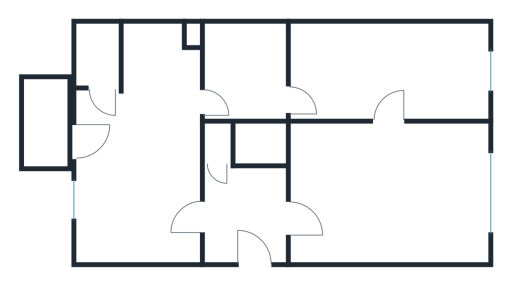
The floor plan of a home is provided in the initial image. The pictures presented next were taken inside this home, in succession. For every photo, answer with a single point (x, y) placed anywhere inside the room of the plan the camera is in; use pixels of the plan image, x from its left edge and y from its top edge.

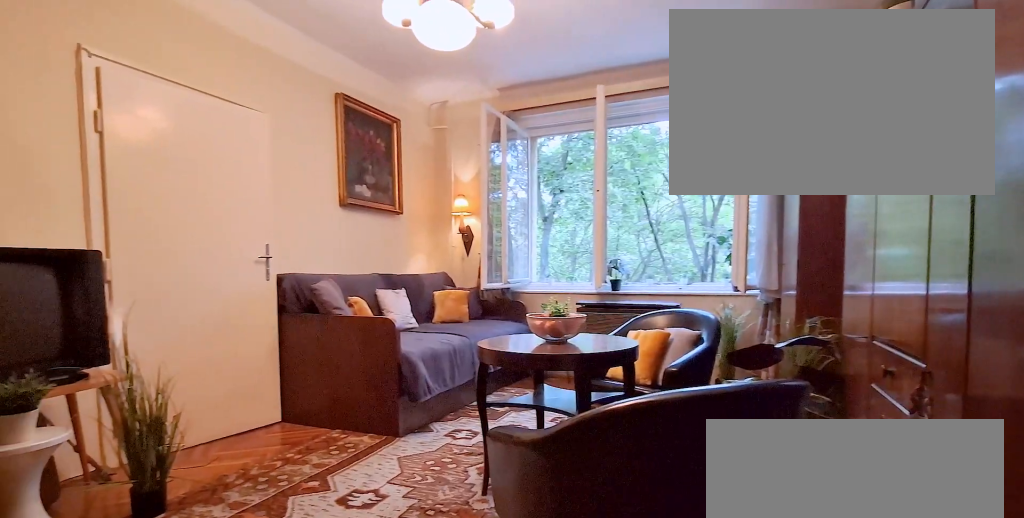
(386, 196)
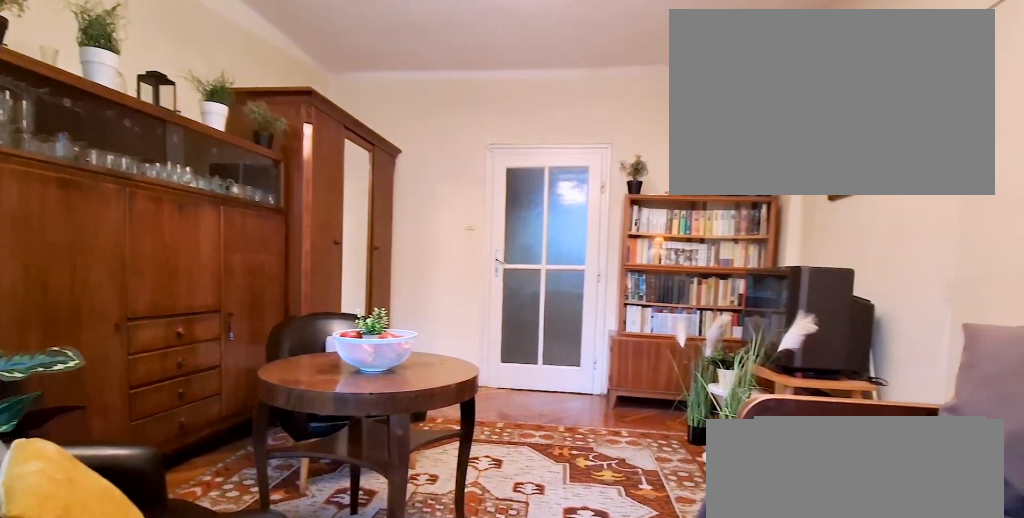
(386, 196)
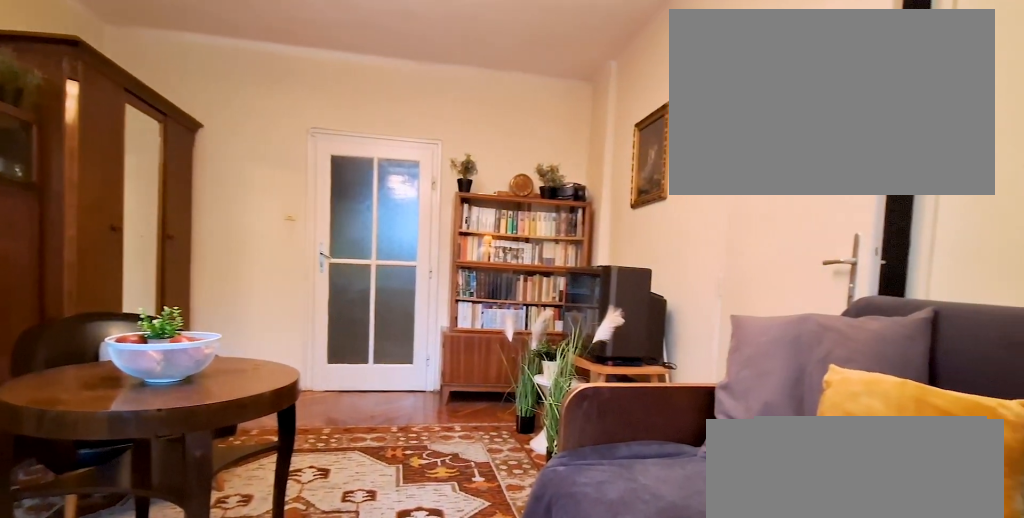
(386, 196)
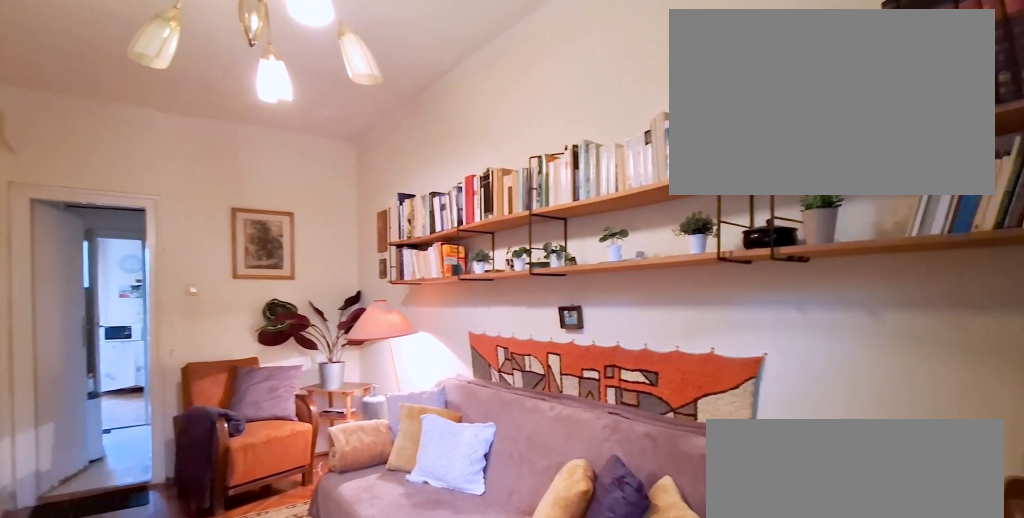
(386, 70)
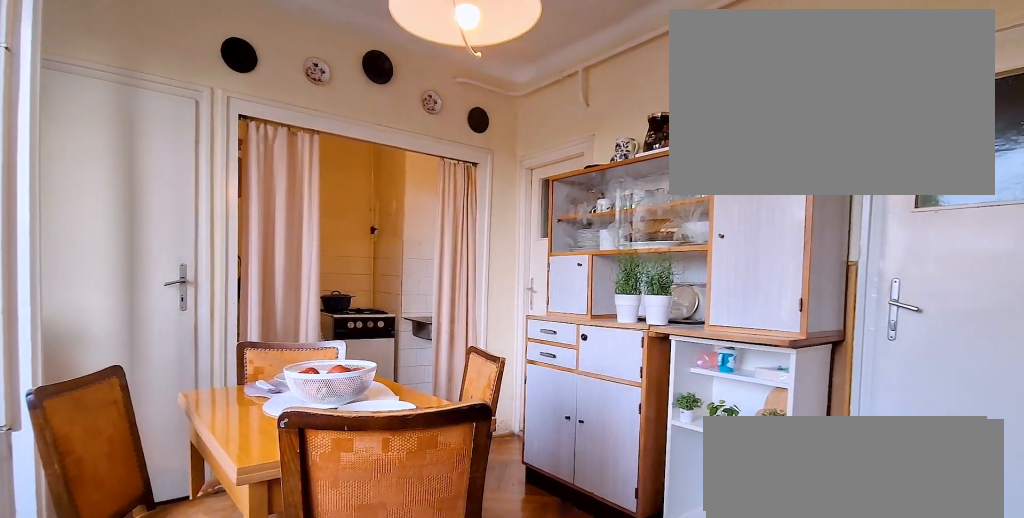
(141, 155)
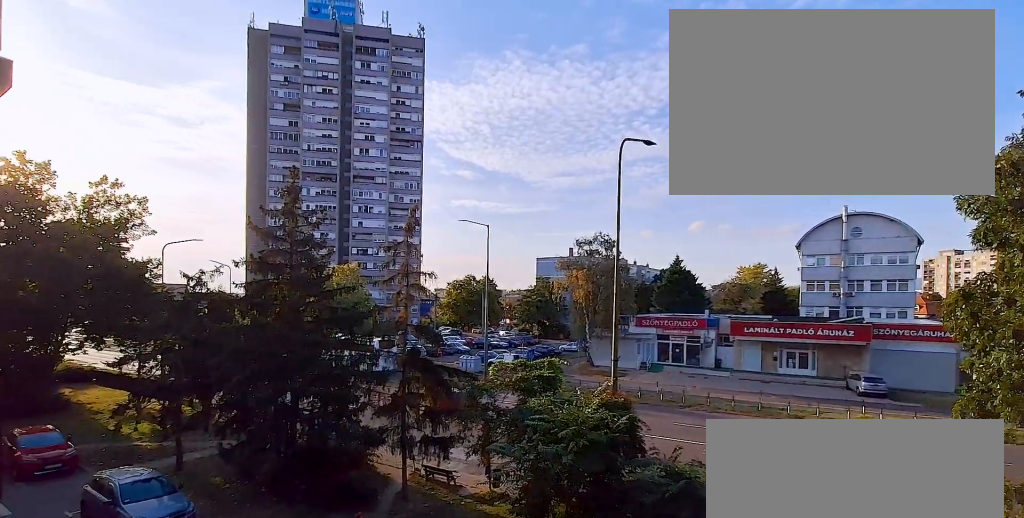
(50, 131)
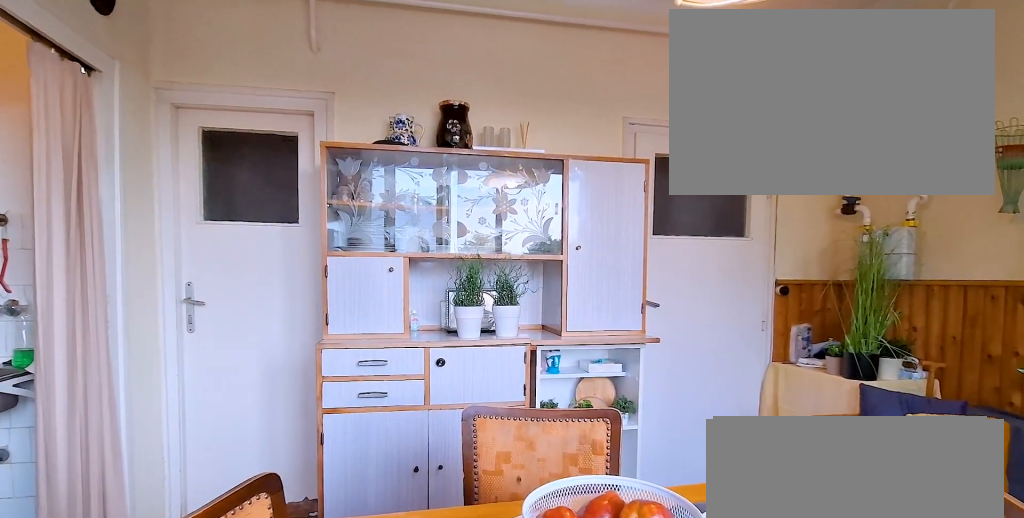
(141, 155)
